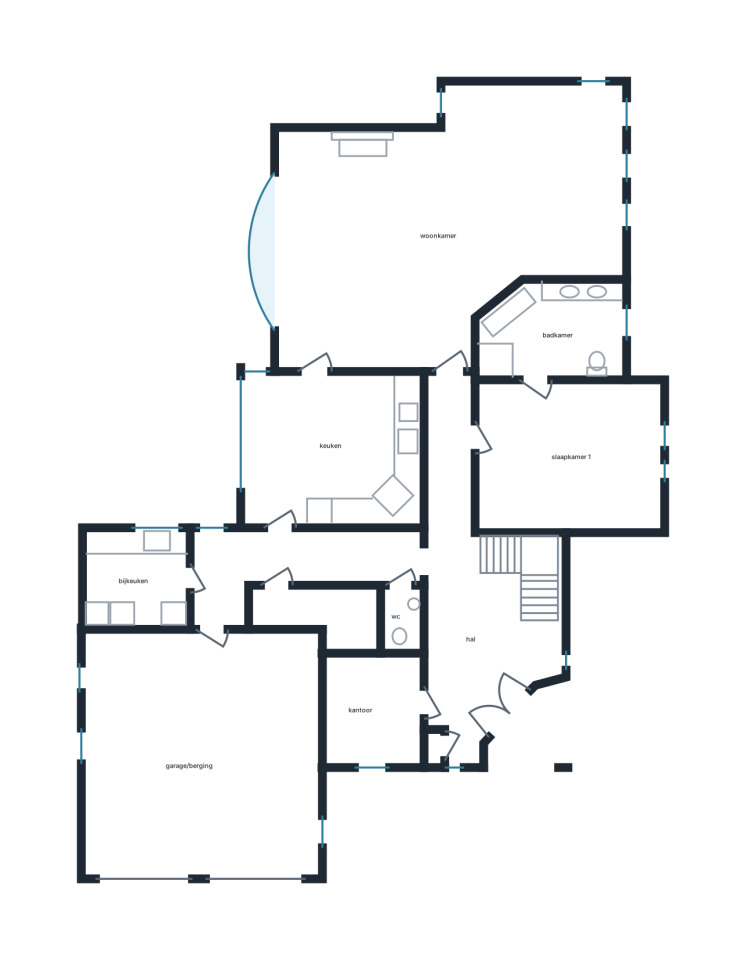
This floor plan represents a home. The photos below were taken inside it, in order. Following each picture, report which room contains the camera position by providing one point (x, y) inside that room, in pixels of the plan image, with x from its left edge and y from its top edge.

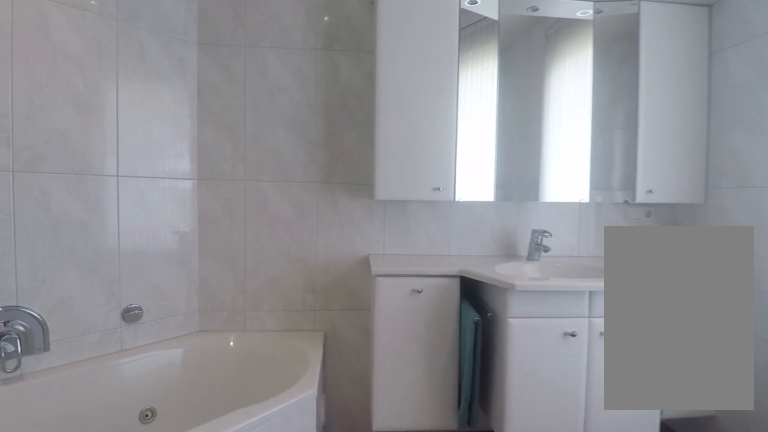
(553, 331)
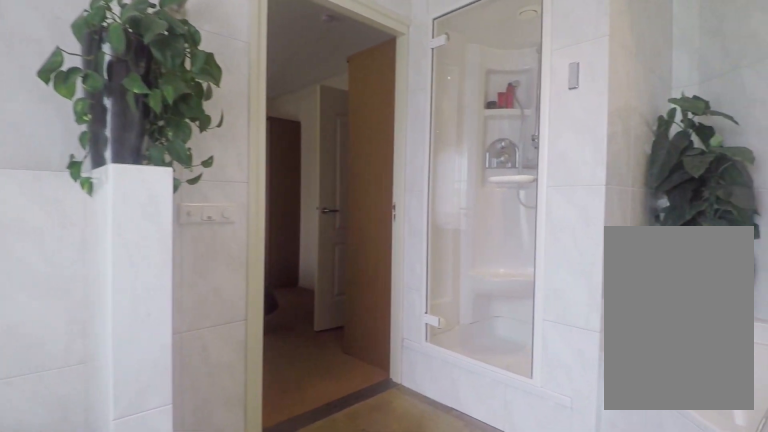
(553, 331)
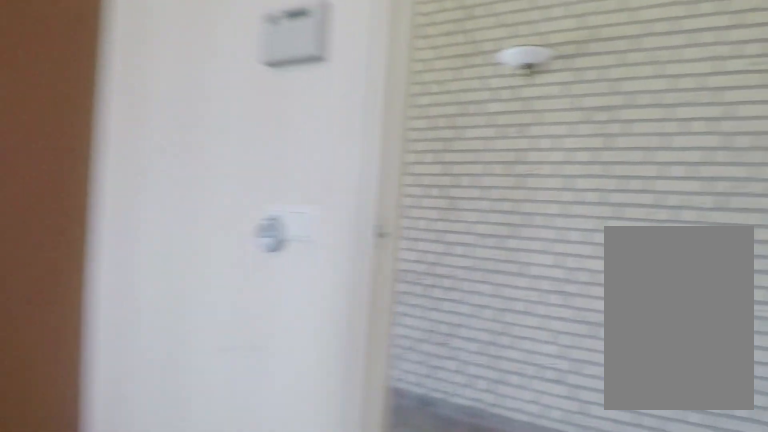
(566, 455)
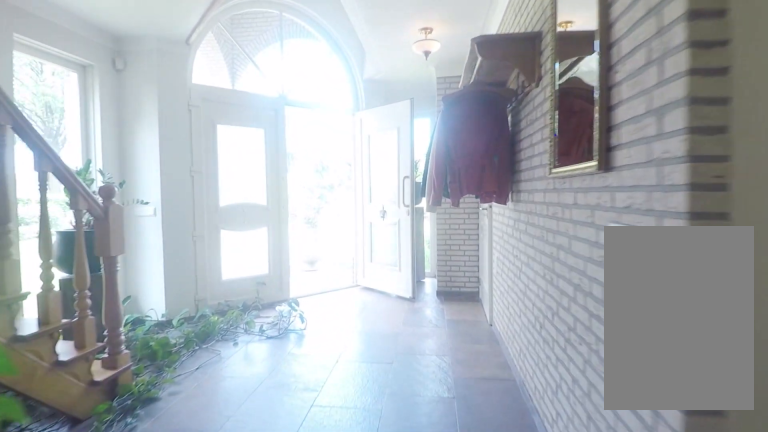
(470, 594)
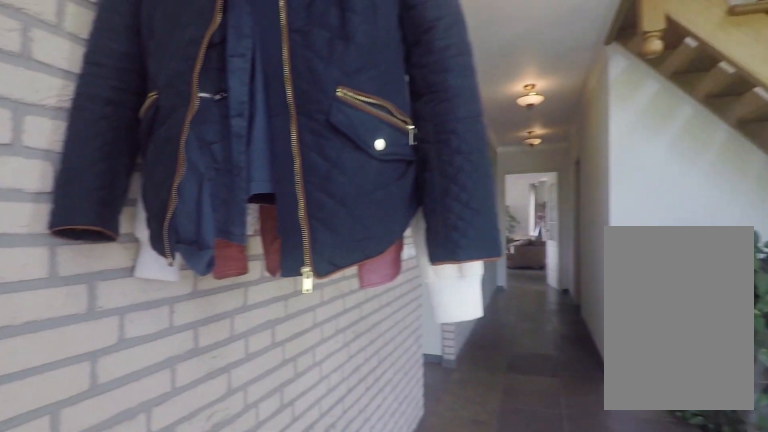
(470, 594)
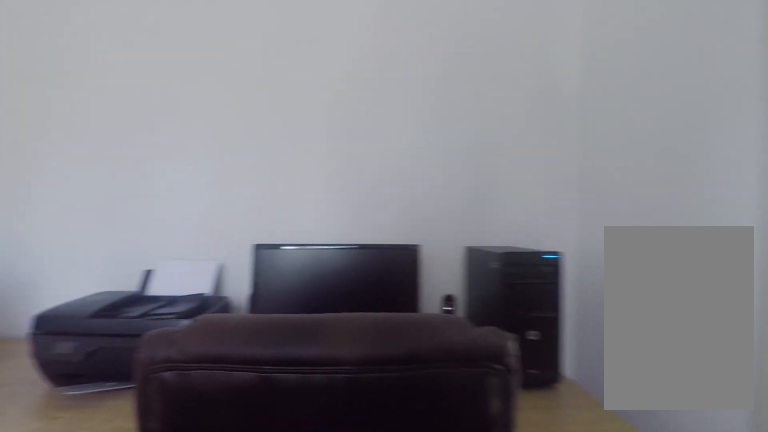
(371, 710)
